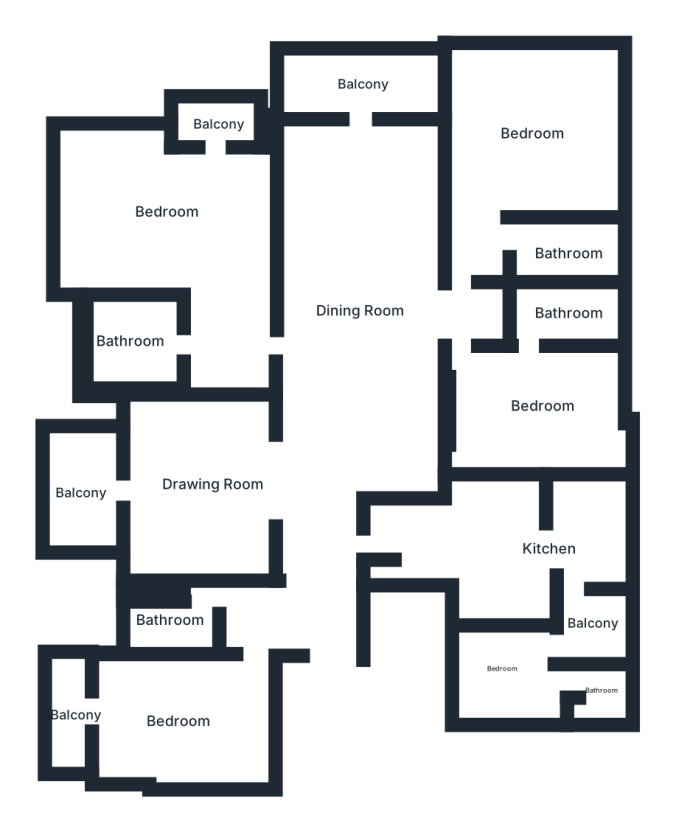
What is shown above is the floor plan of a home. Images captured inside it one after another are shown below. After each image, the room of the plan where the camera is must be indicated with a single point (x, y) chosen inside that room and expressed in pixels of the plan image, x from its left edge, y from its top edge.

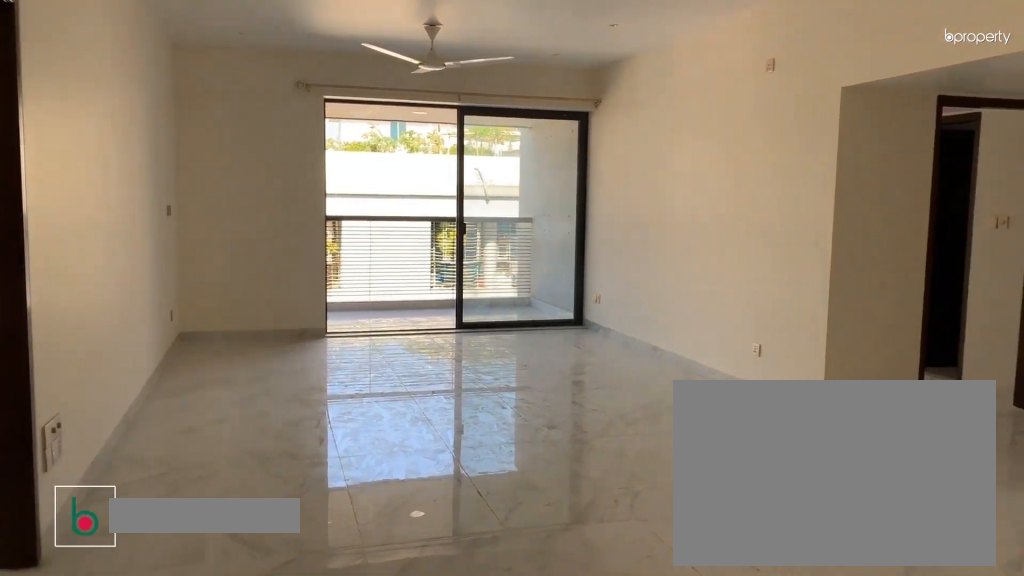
(353, 303)
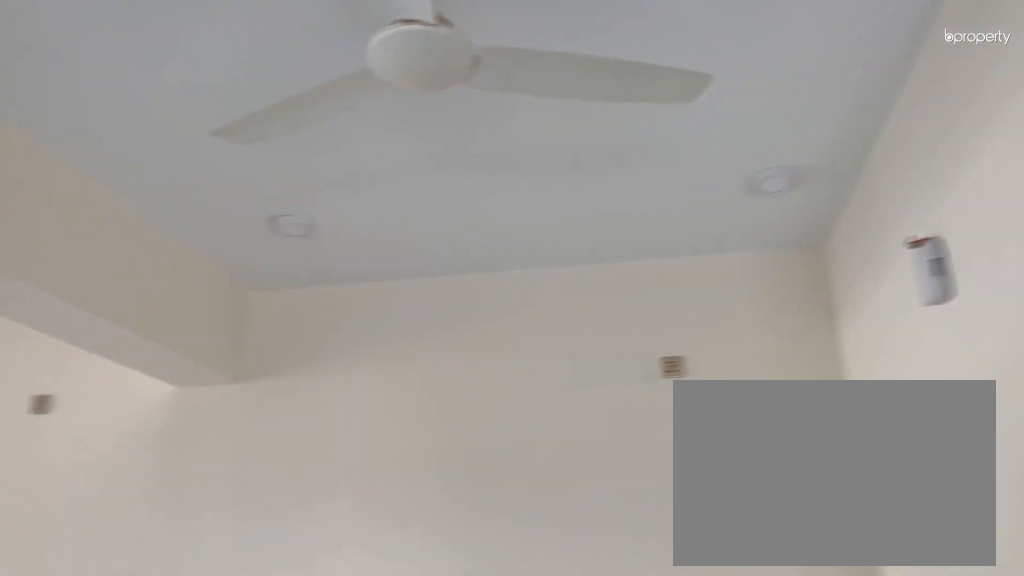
(353, 303)
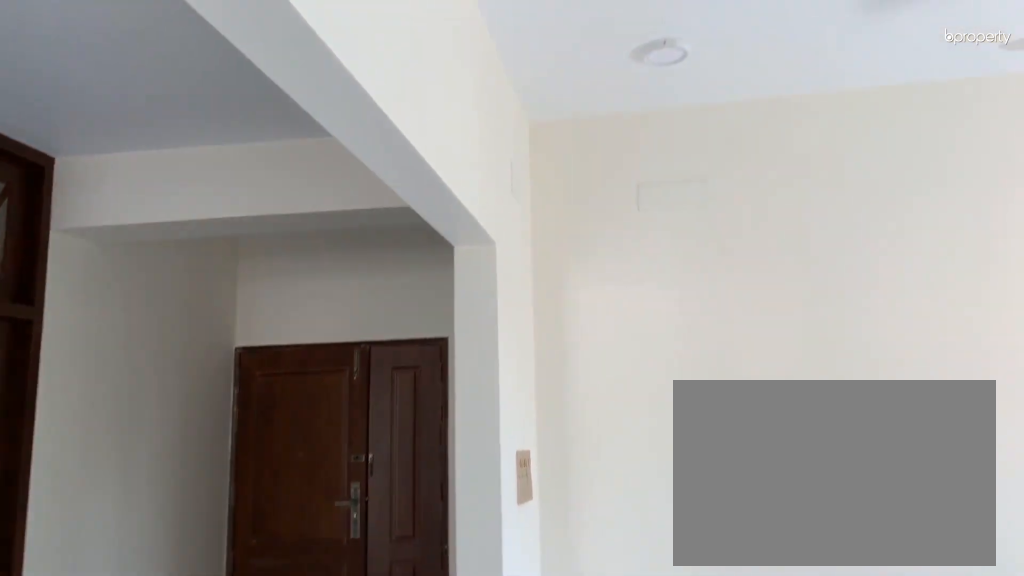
(216, 486)
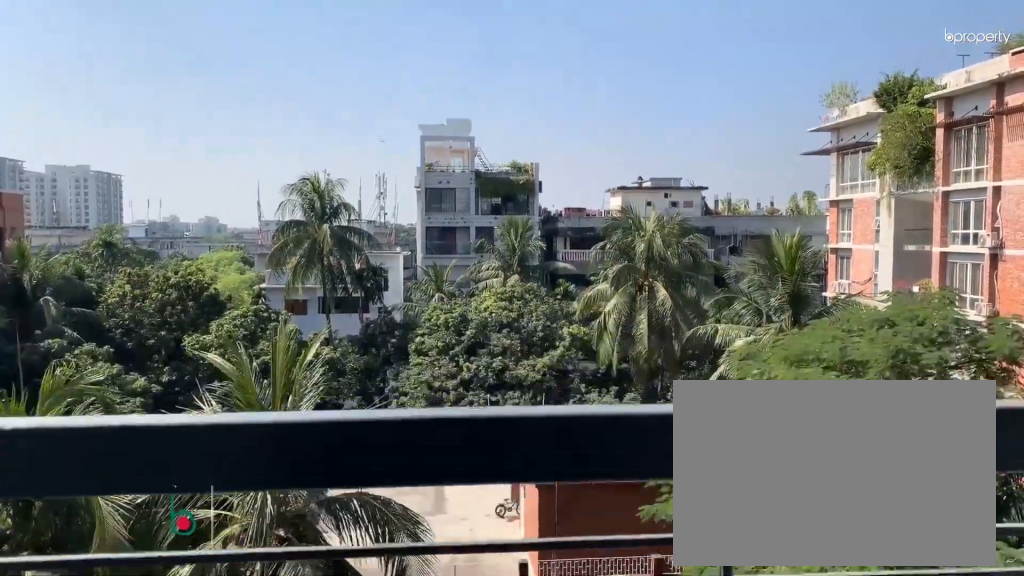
(84, 497)
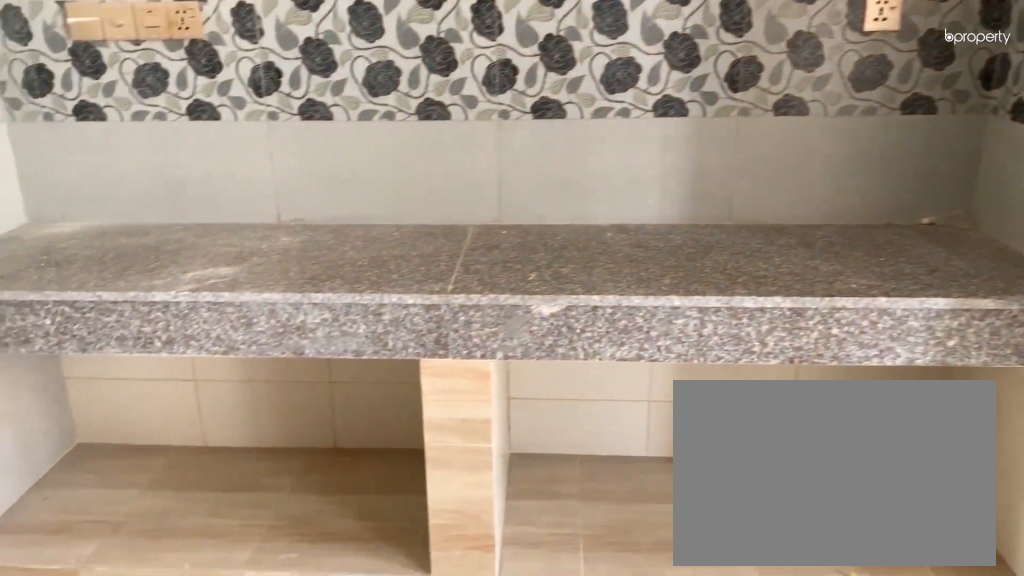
(549, 555)
